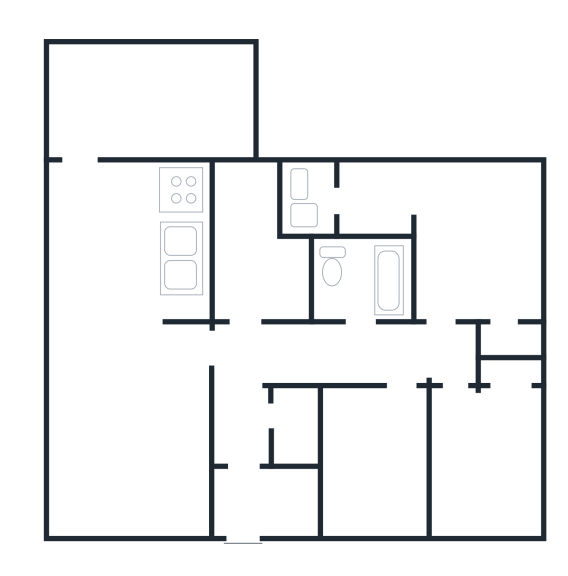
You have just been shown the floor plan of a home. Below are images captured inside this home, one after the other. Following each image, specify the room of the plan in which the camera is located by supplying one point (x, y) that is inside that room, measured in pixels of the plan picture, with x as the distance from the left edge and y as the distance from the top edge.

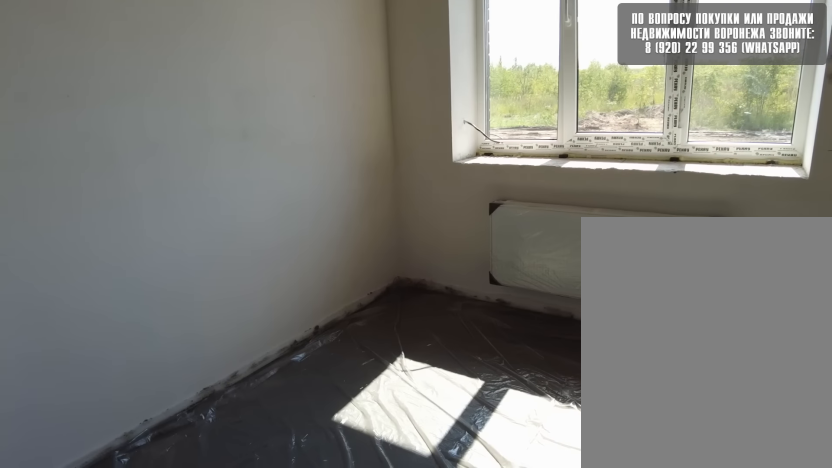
(471, 456)
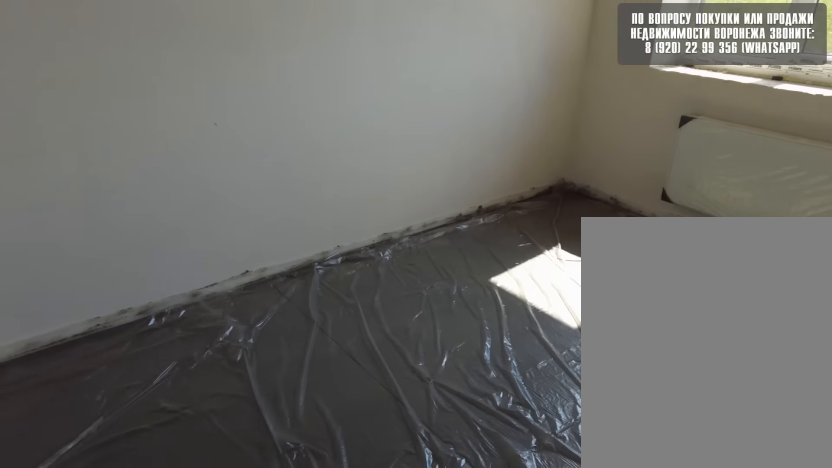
(470, 434)
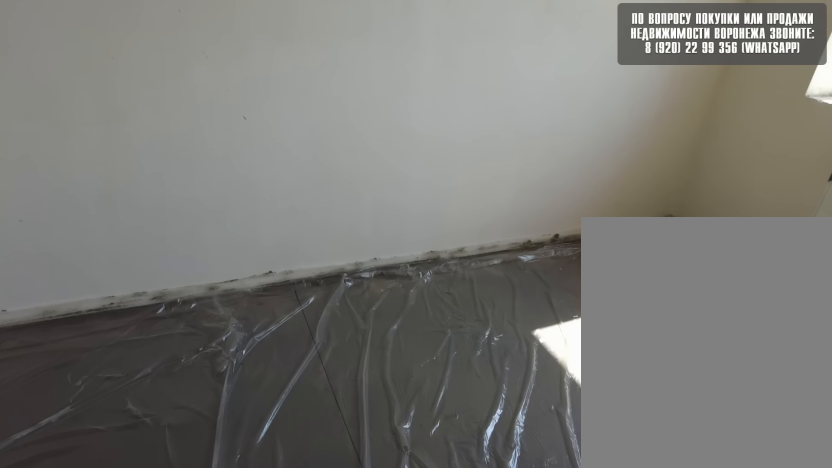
(471, 456)
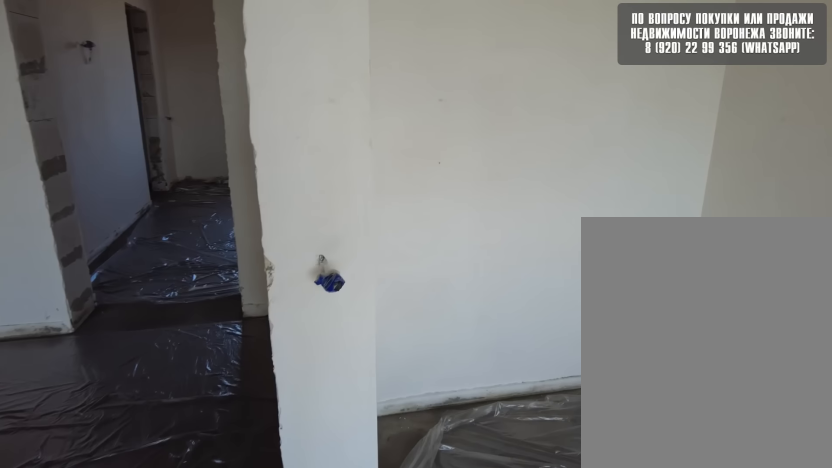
(471, 457)
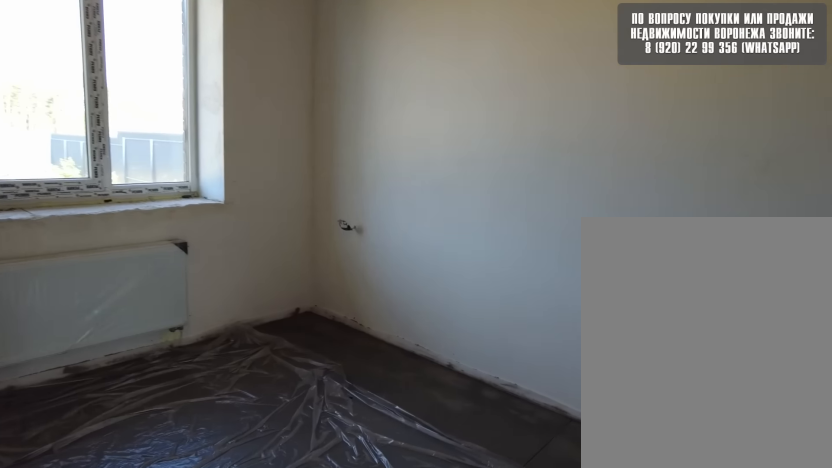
(468, 312)
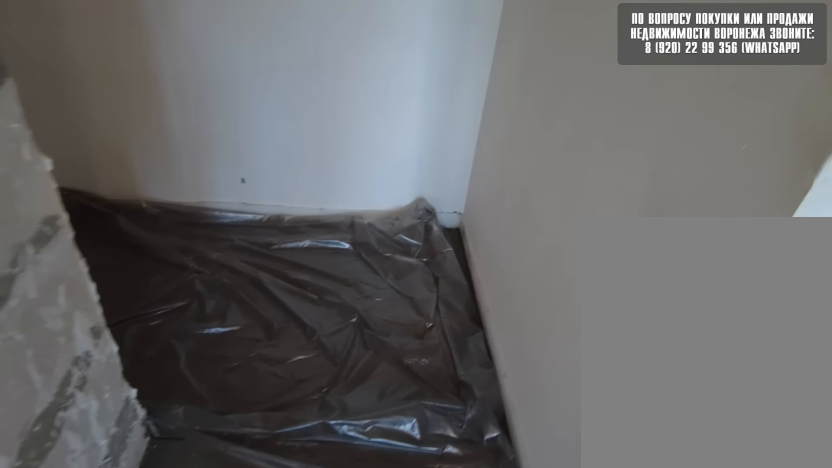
(469, 306)
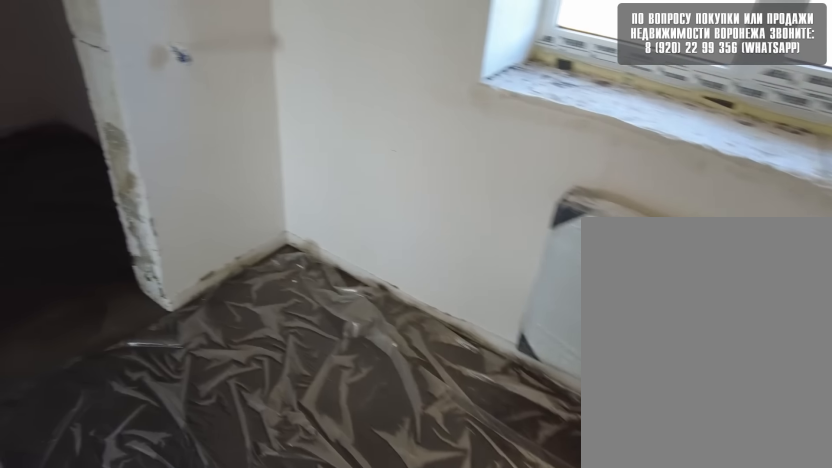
(464, 302)
